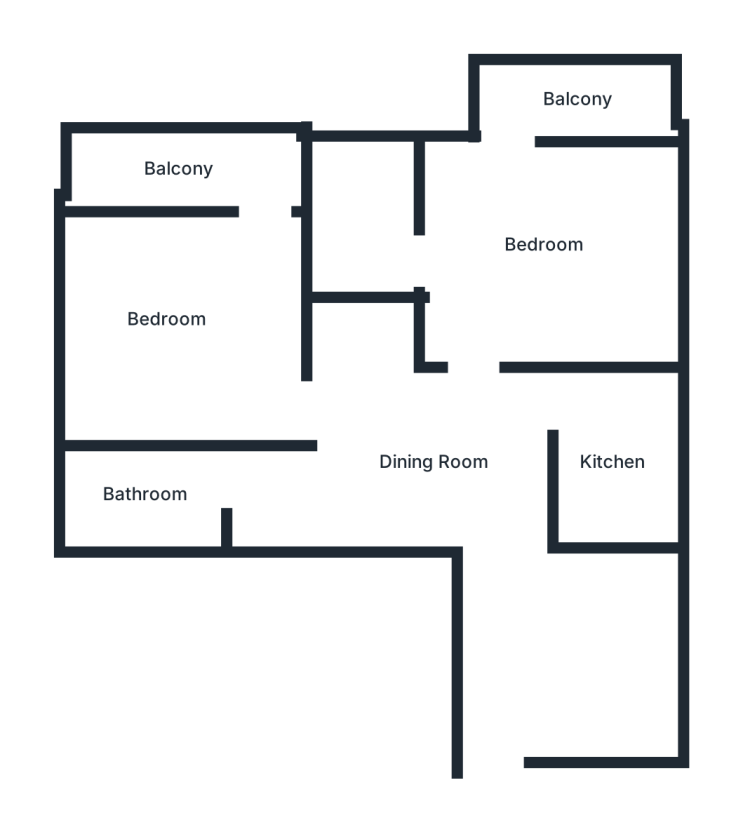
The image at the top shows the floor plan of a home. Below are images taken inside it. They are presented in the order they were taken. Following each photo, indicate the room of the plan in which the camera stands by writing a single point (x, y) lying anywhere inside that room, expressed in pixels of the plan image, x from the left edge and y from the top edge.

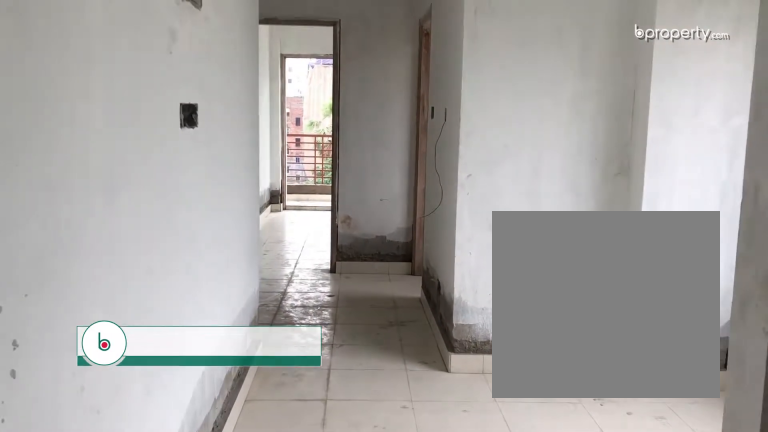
(591, 686)
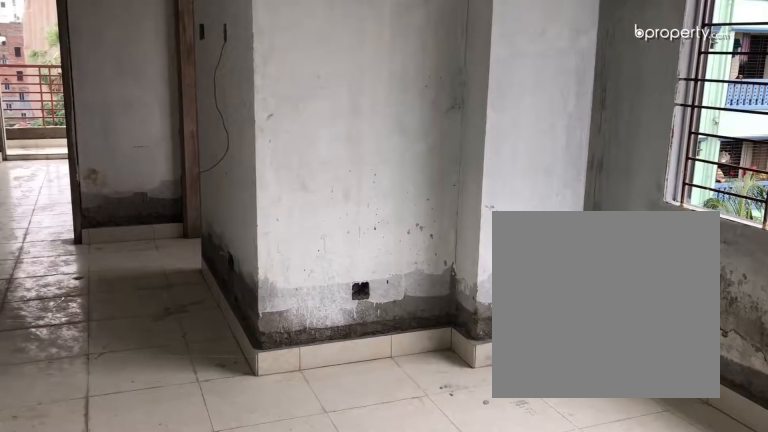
(591, 686)
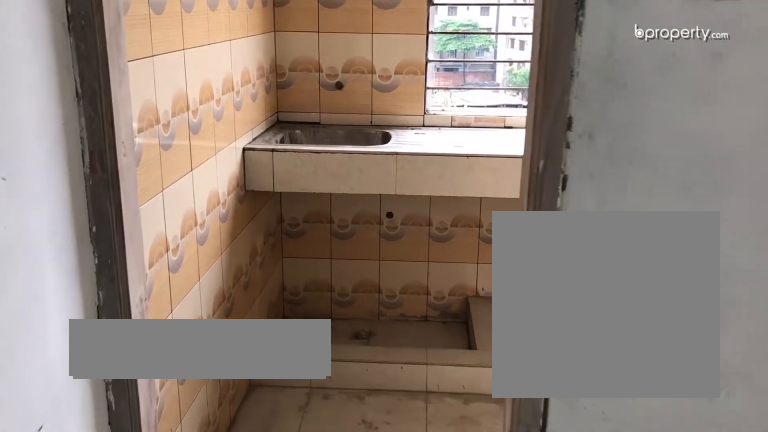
(615, 467)
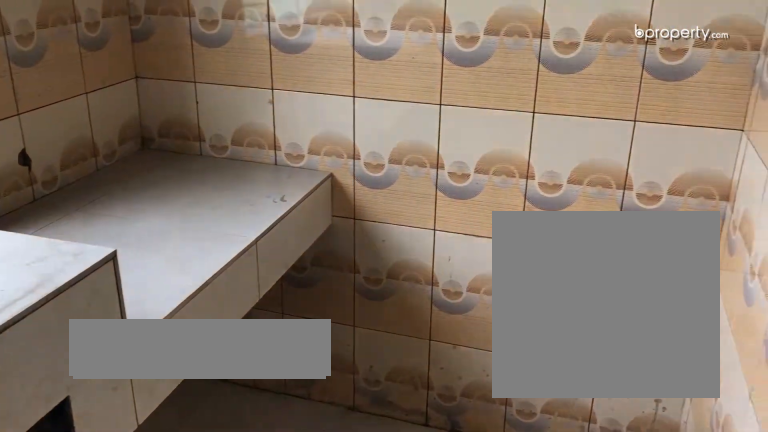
(615, 467)
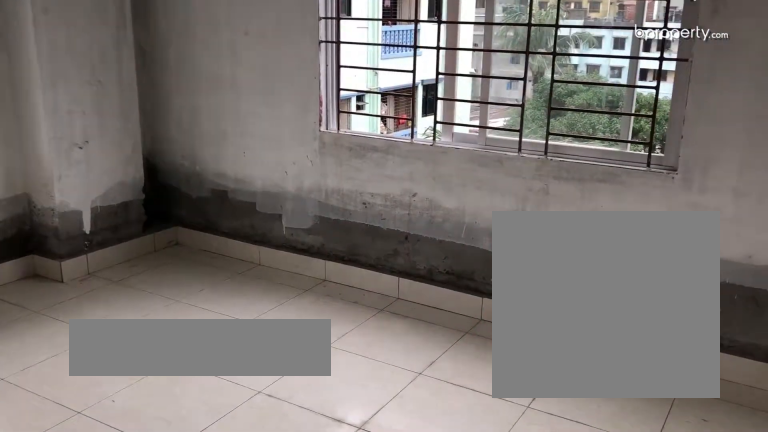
(542, 246)
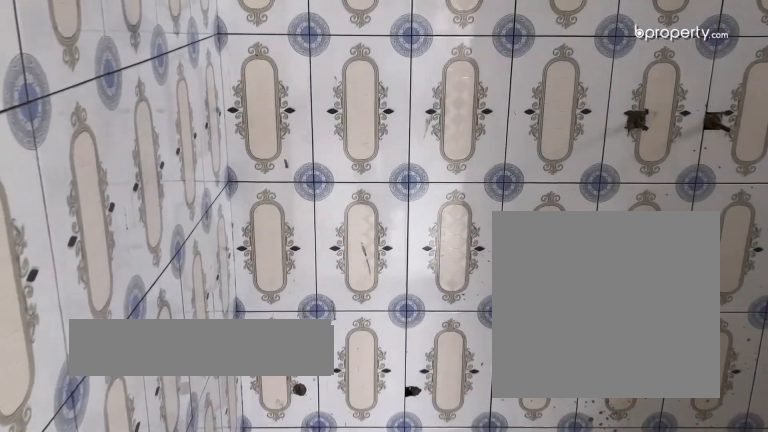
(366, 219)
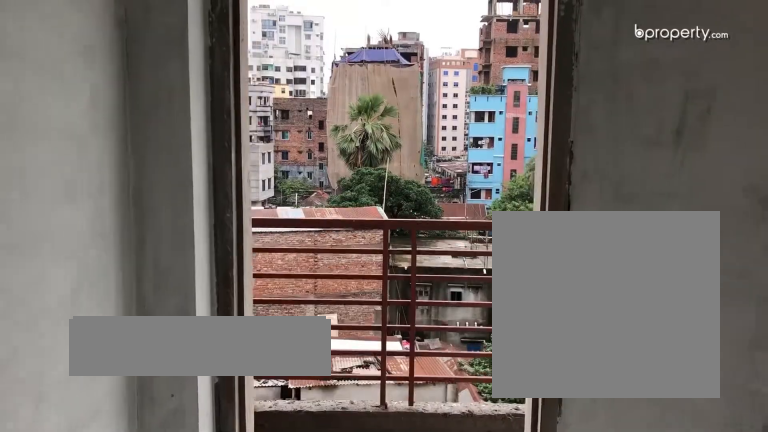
(576, 97)
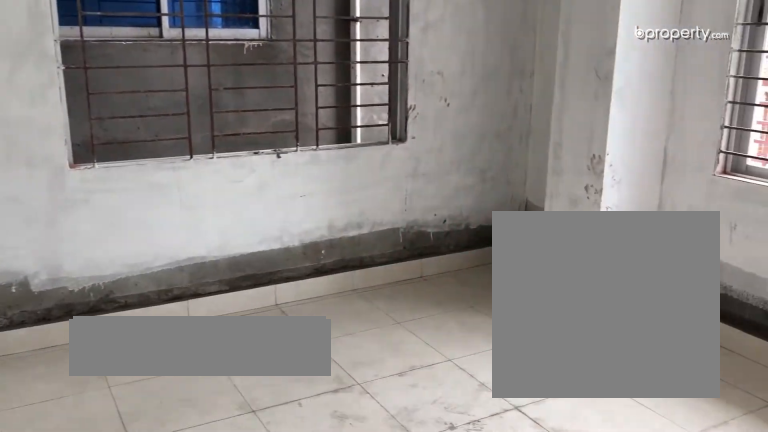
(166, 317)
